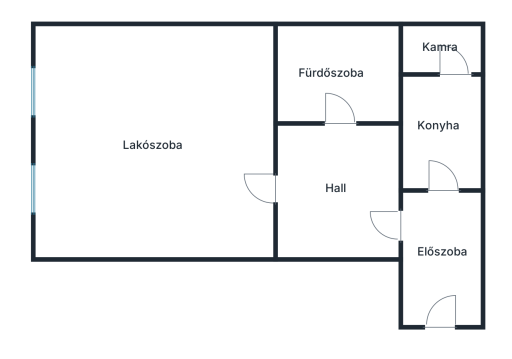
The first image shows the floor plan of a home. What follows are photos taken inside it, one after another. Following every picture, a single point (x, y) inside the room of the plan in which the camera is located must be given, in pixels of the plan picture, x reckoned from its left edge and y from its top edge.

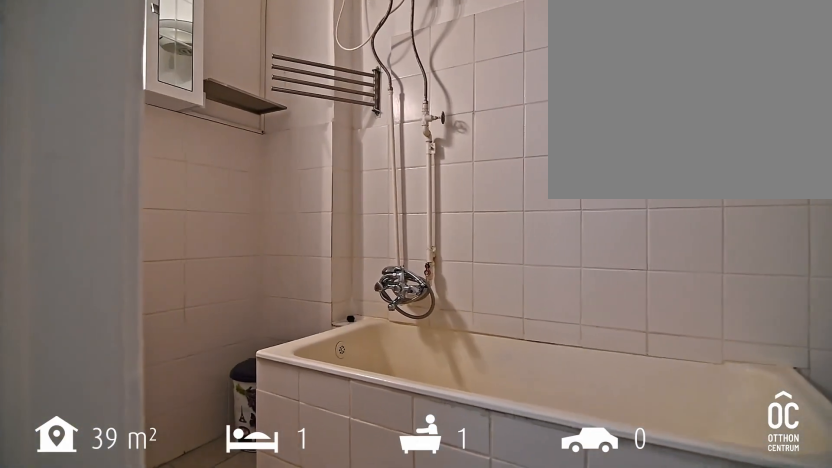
(335, 71)
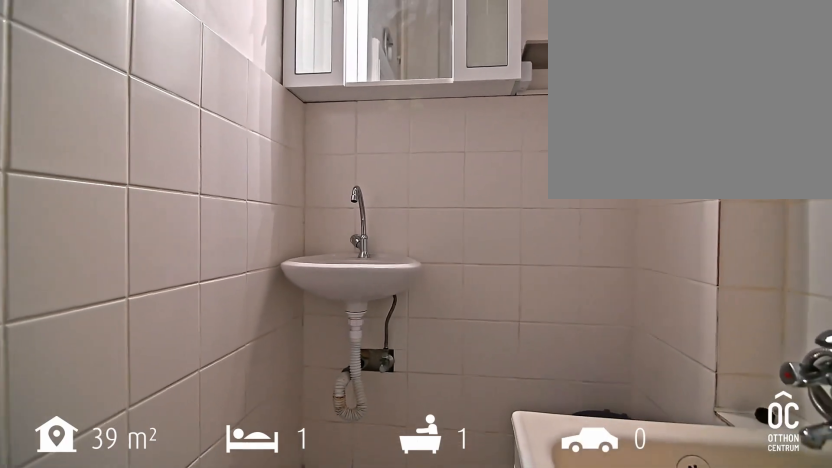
(335, 71)
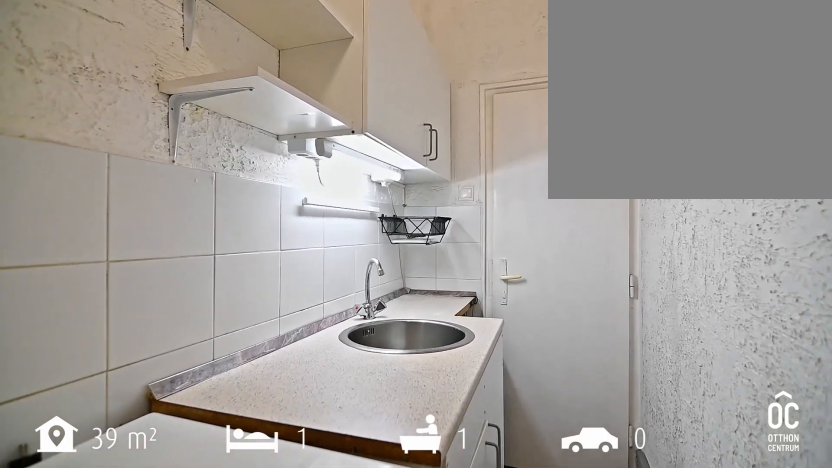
(441, 129)
